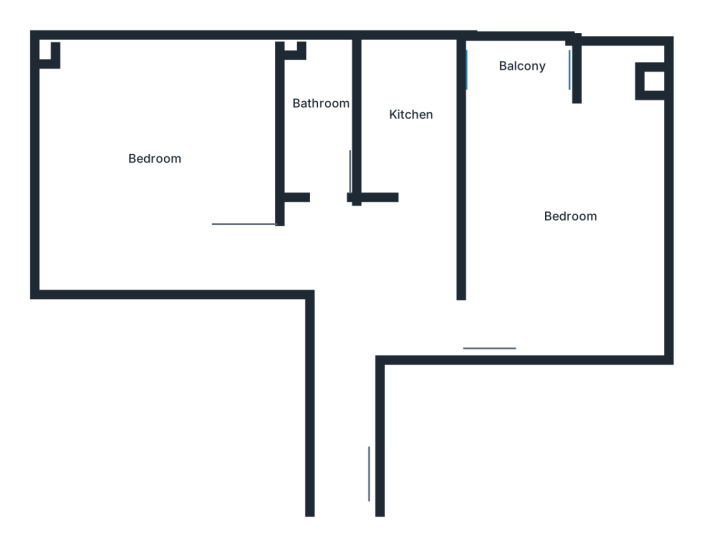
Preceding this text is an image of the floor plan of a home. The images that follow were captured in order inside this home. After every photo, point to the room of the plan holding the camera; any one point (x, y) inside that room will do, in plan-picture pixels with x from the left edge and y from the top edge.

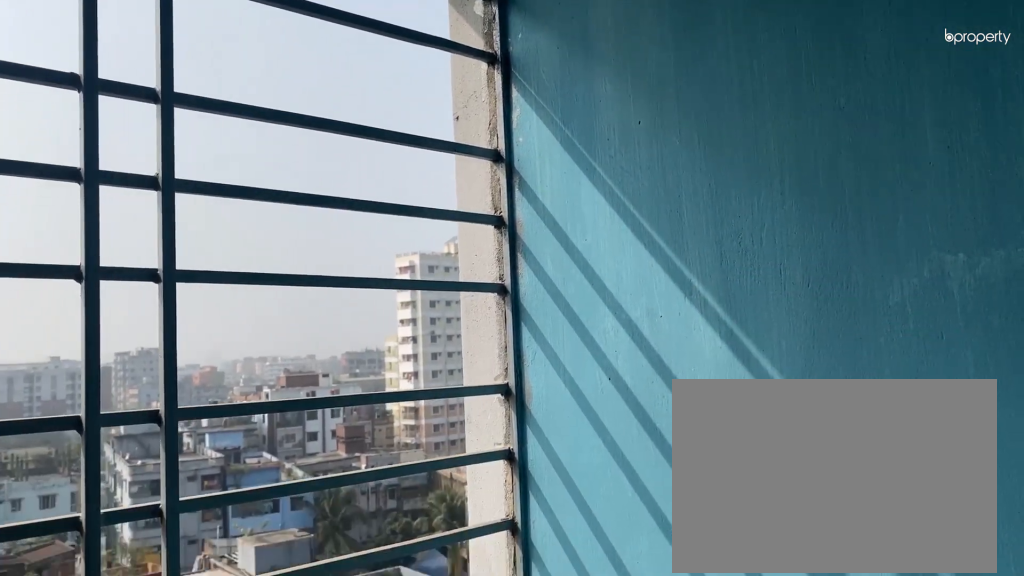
(514, 76)
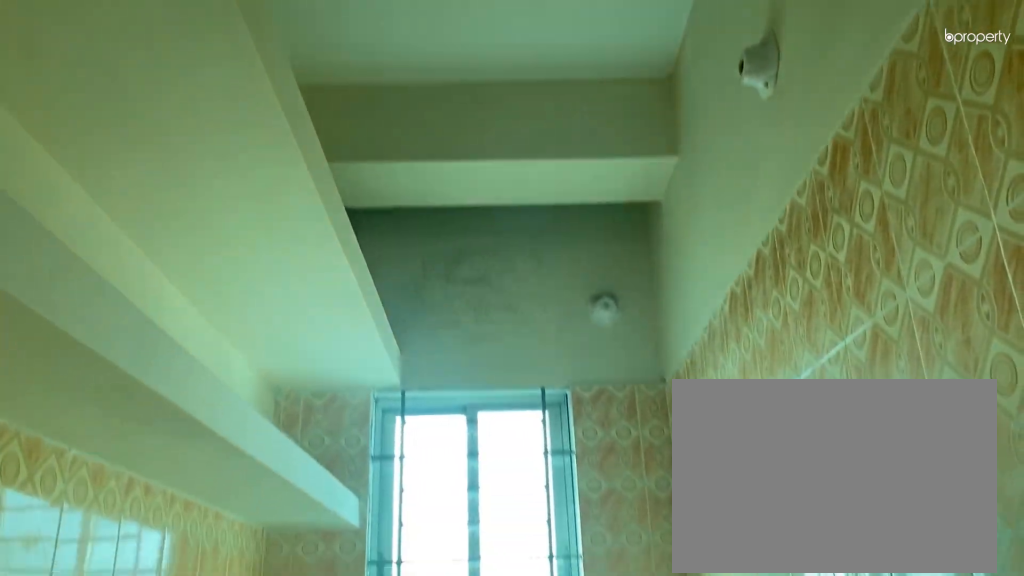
(397, 128)
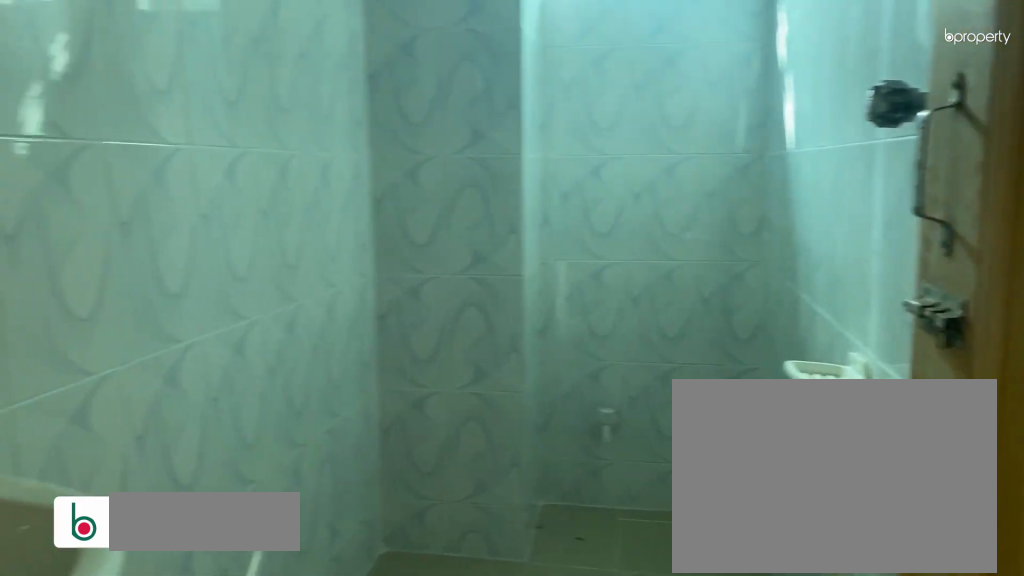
(314, 117)
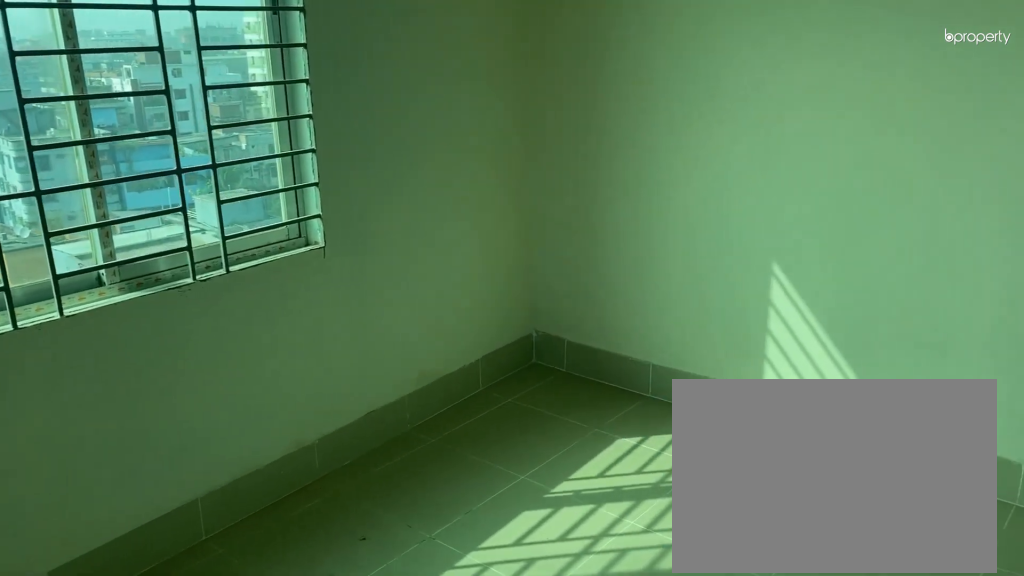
(155, 151)
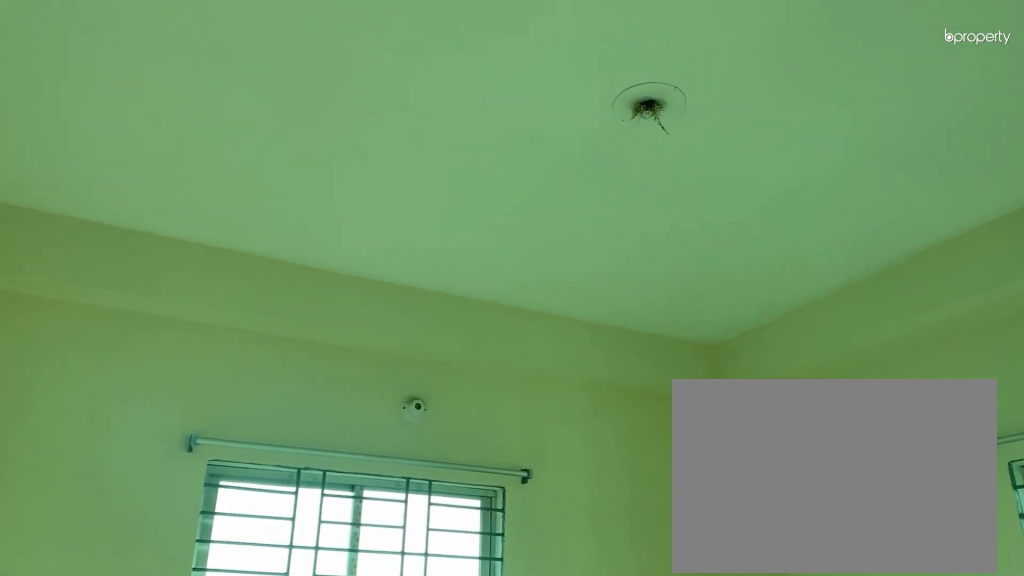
(155, 151)
